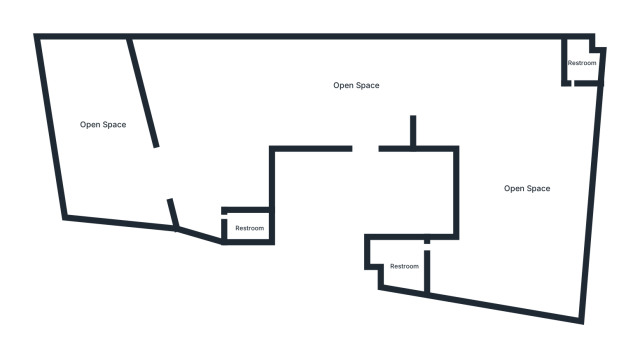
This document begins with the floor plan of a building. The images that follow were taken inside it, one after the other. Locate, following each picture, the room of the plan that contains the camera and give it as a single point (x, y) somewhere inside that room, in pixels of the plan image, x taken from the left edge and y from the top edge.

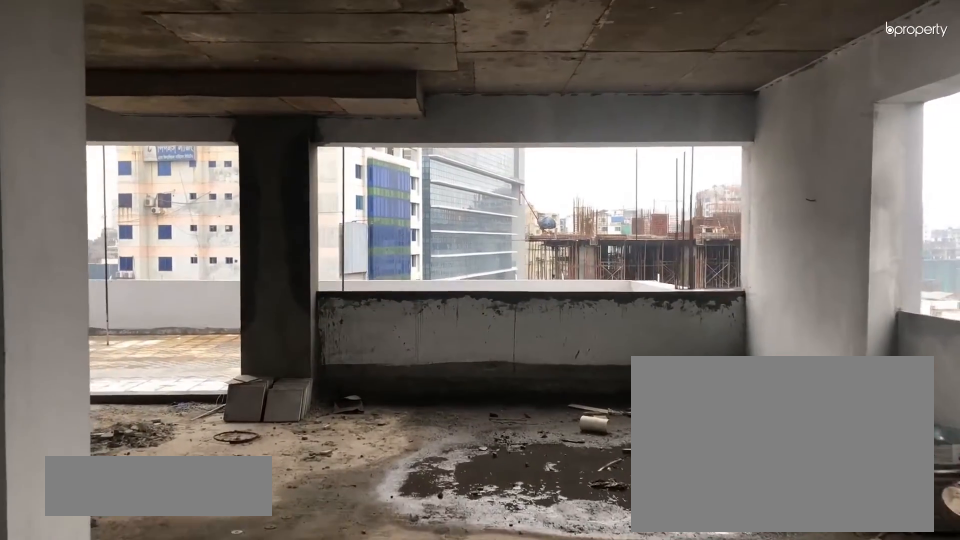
(284, 58)
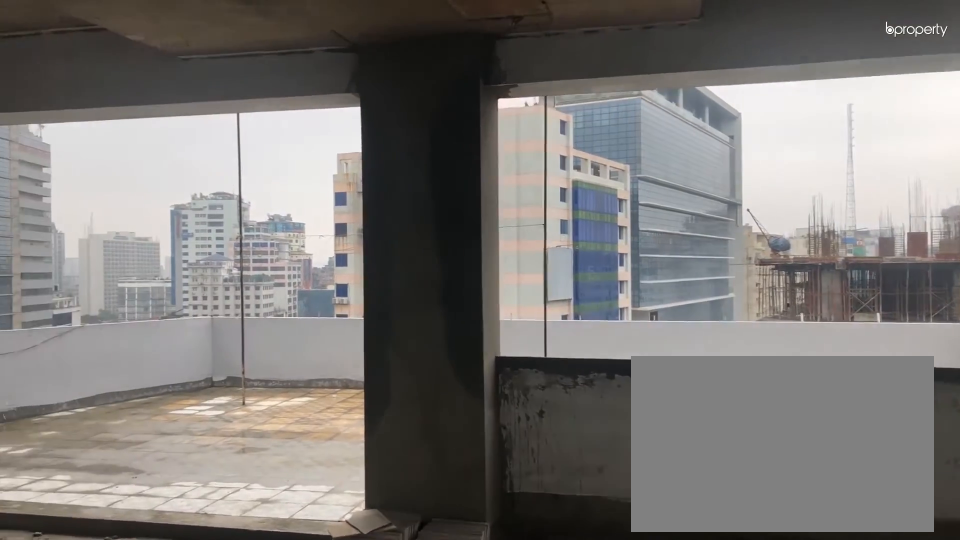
(182, 89)
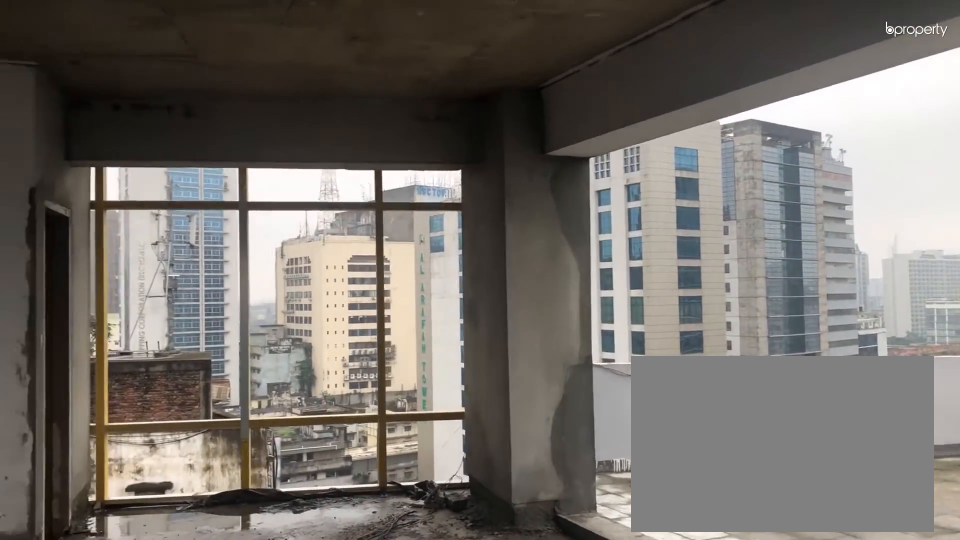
(217, 187)
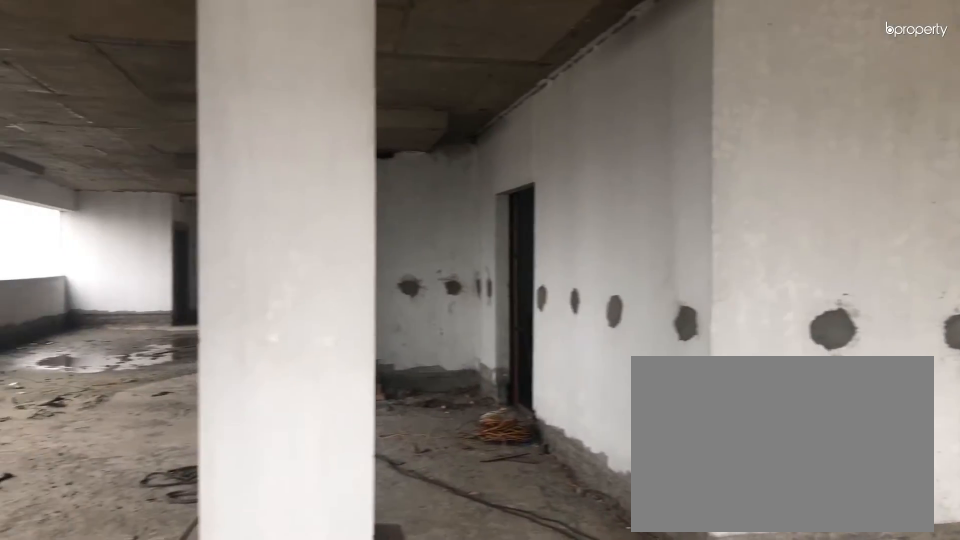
(246, 103)
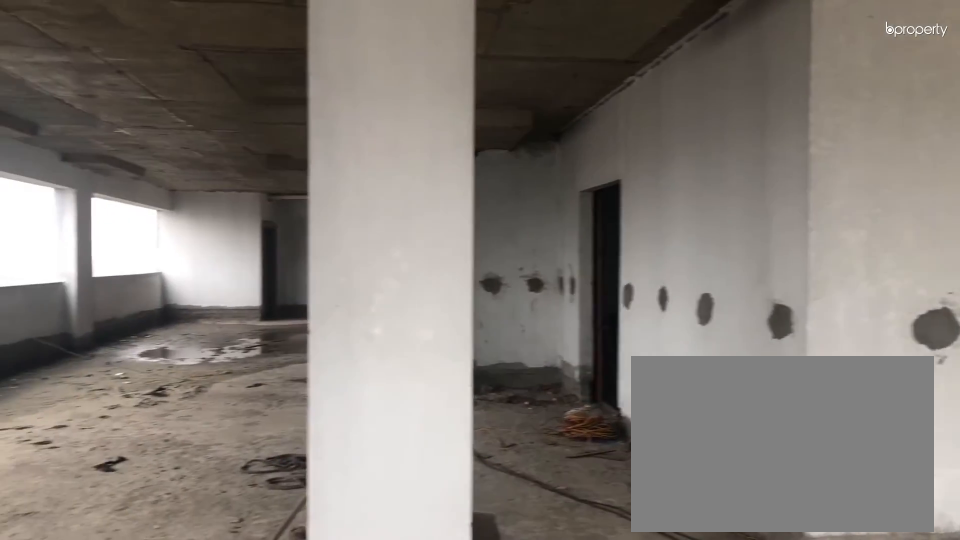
(246, 103)
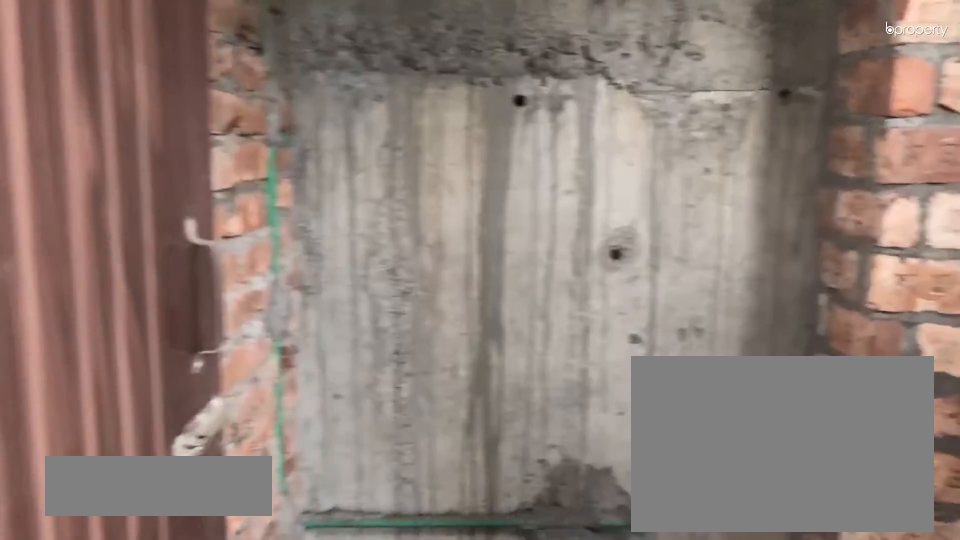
(246, 226)
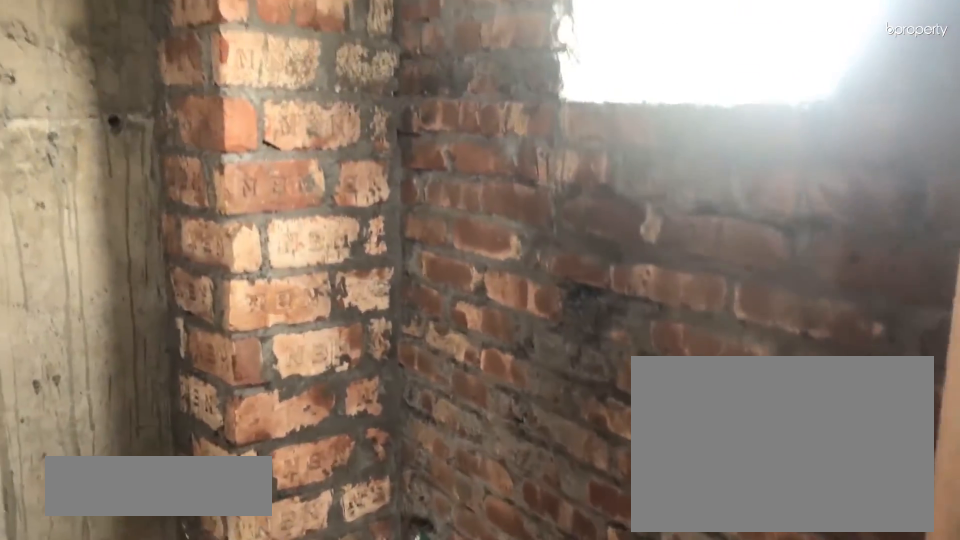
(246, 226)
